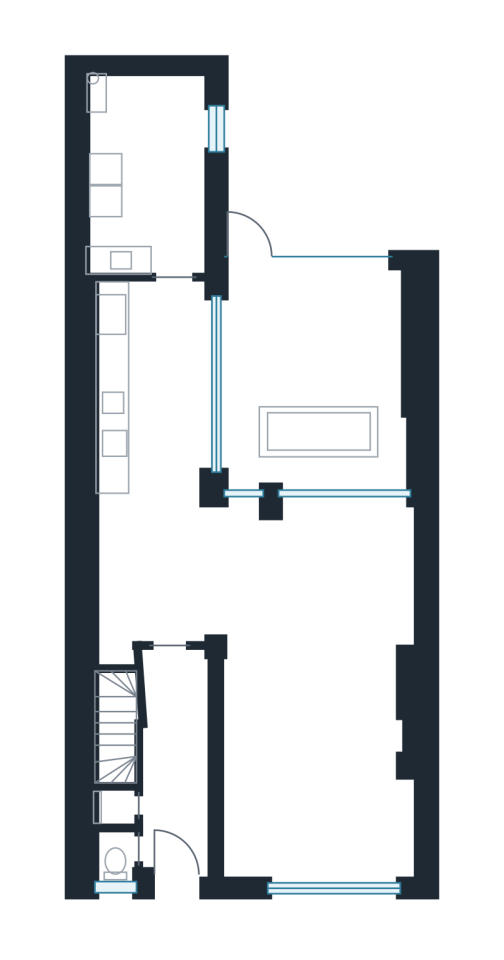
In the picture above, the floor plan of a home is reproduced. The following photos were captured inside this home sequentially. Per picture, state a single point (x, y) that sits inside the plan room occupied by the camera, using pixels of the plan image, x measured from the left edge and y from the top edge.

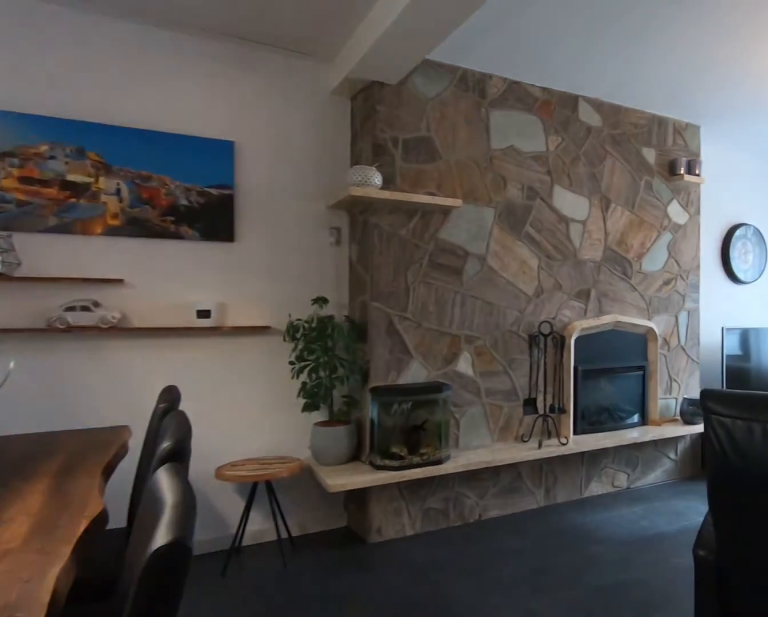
(255, 571)
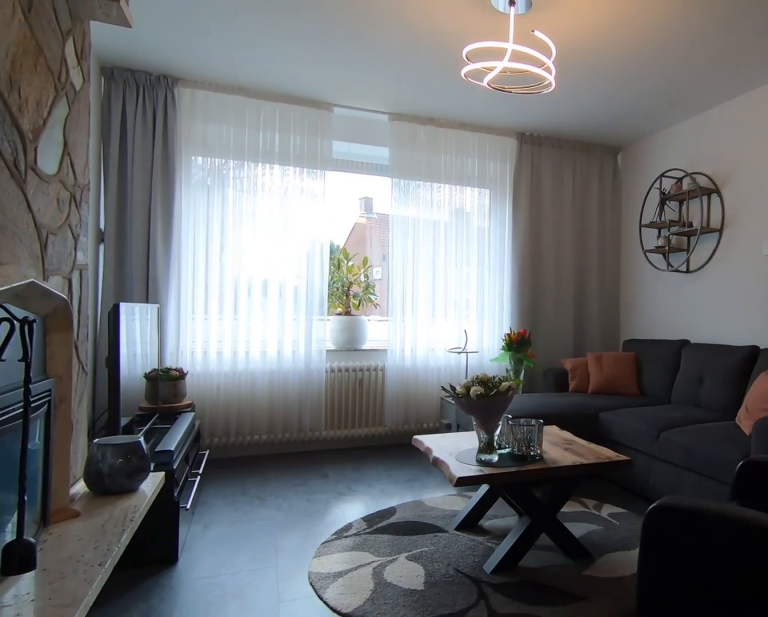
(314, 766)
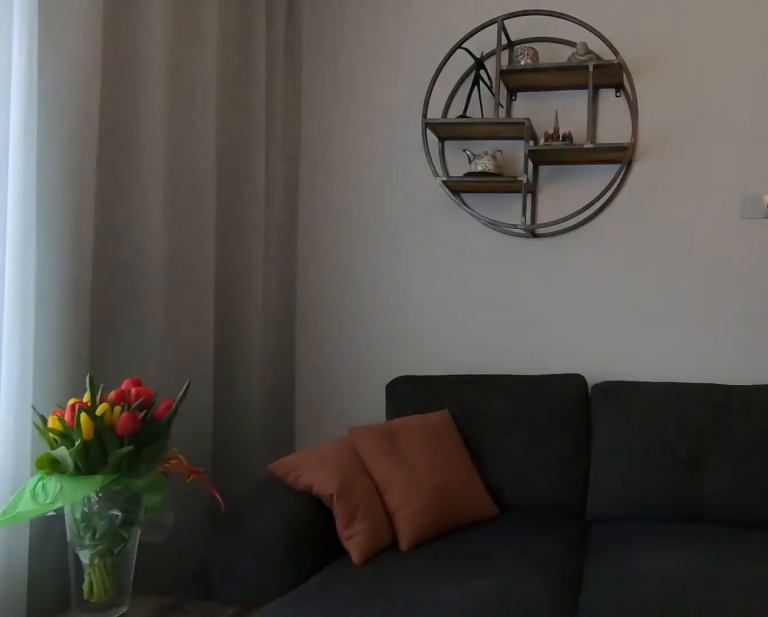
(314, 766)
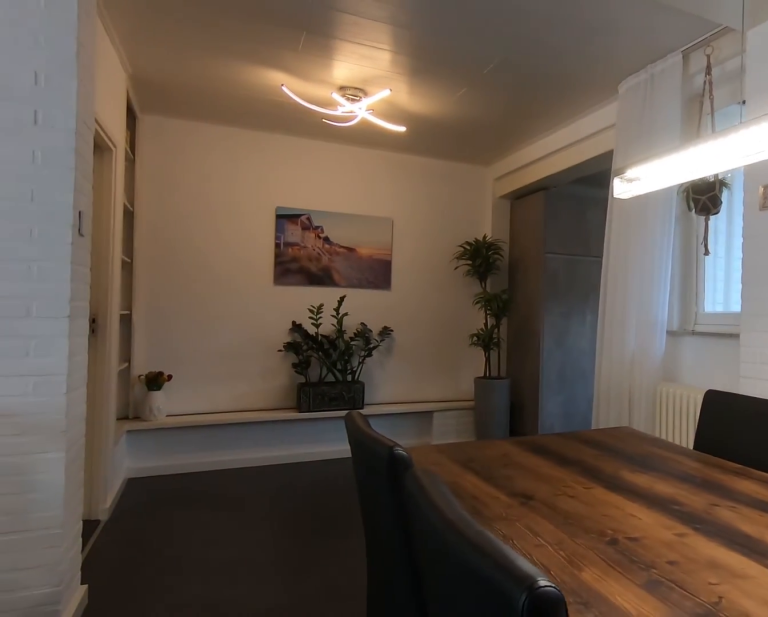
(255, 571)
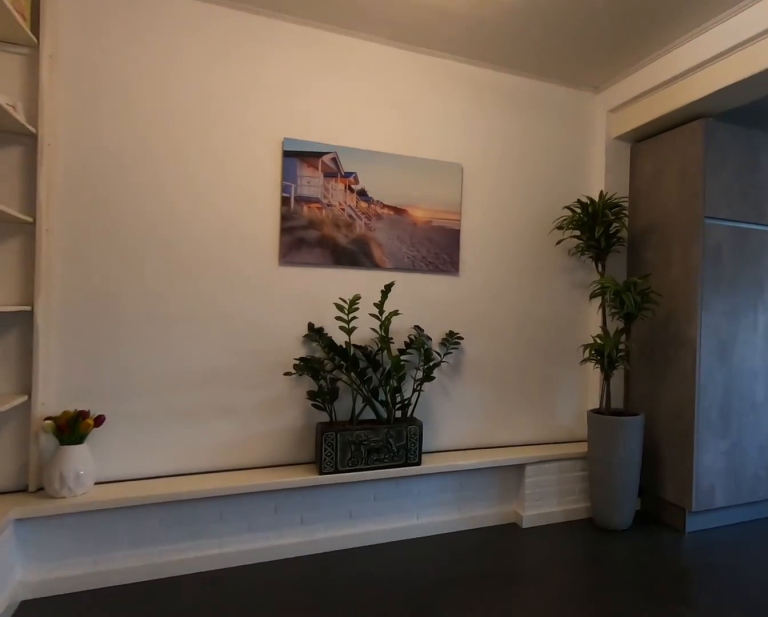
(255, 571)
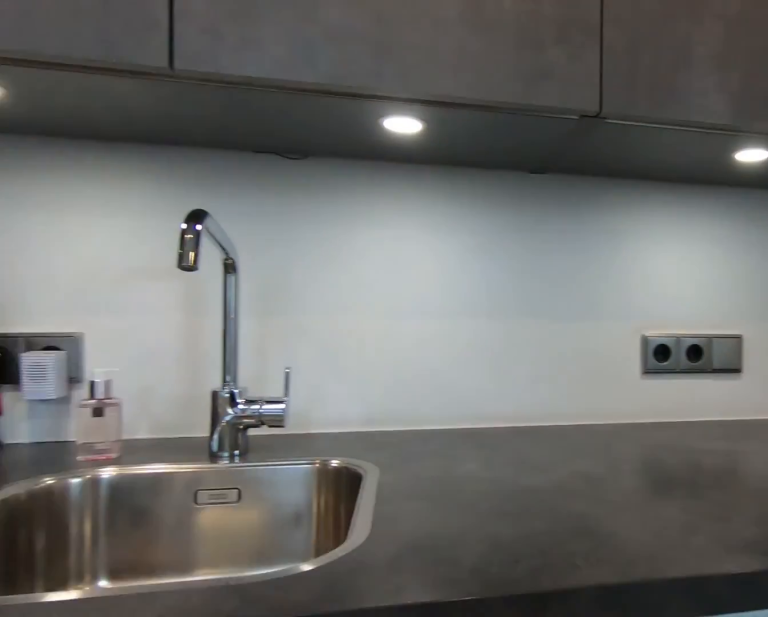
(166, 389)
